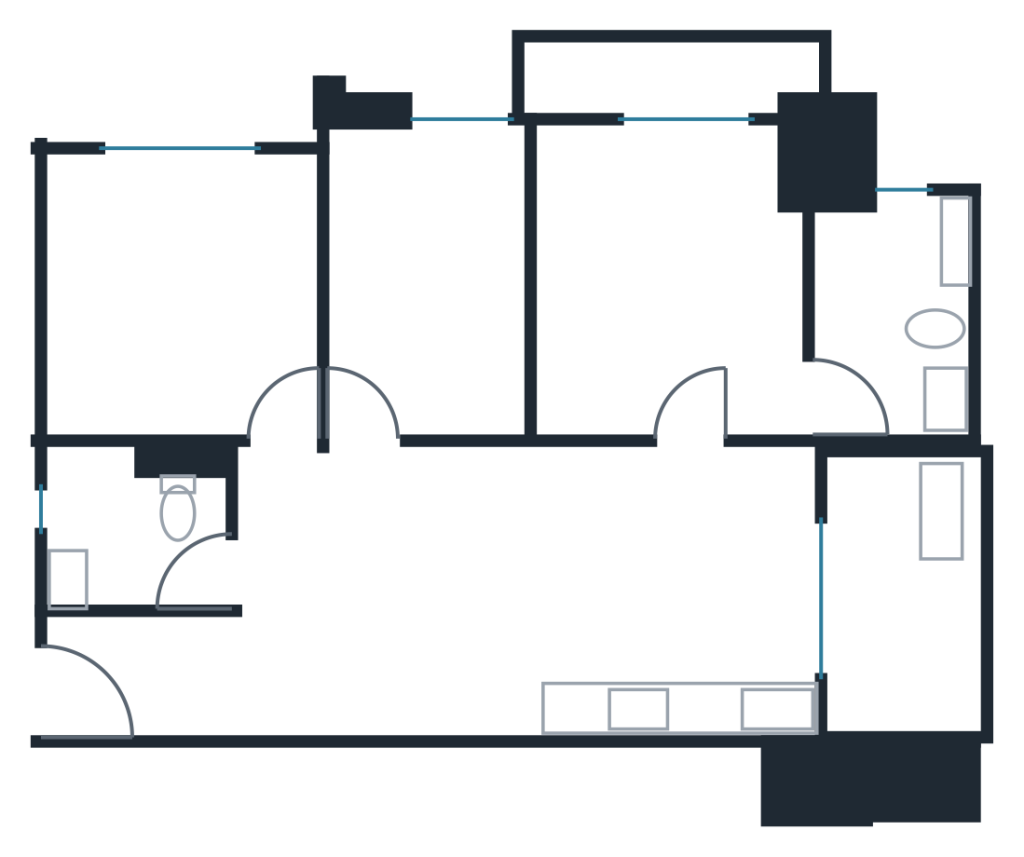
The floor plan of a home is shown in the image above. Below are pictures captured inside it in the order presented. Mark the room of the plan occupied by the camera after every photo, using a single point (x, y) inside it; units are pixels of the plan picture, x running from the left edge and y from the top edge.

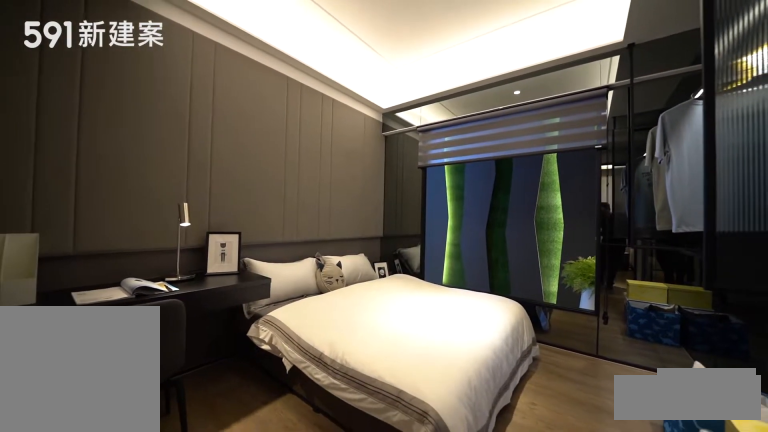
(175, 289)
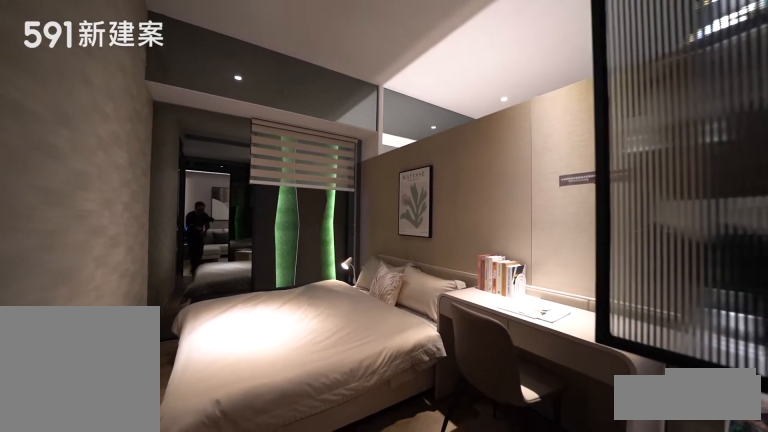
(433, 271)
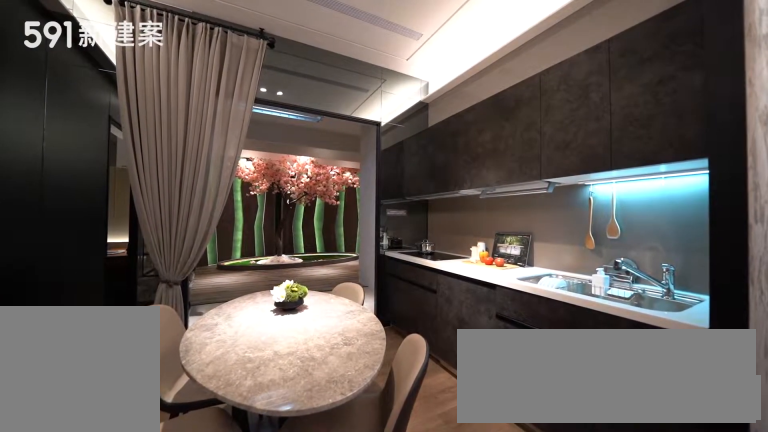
(681, 593)
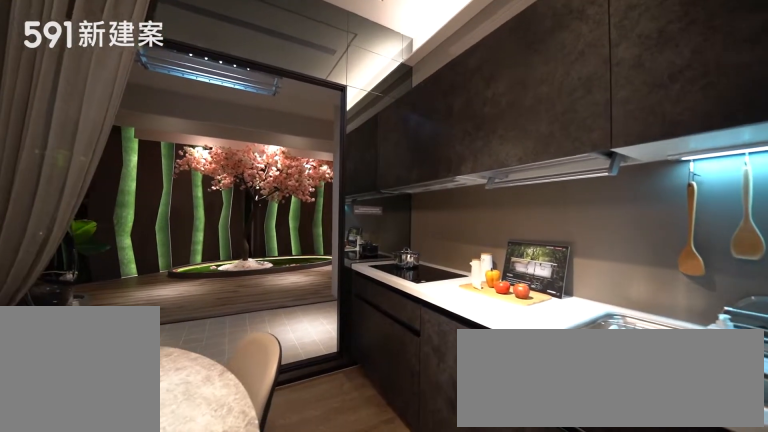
(681, 593)
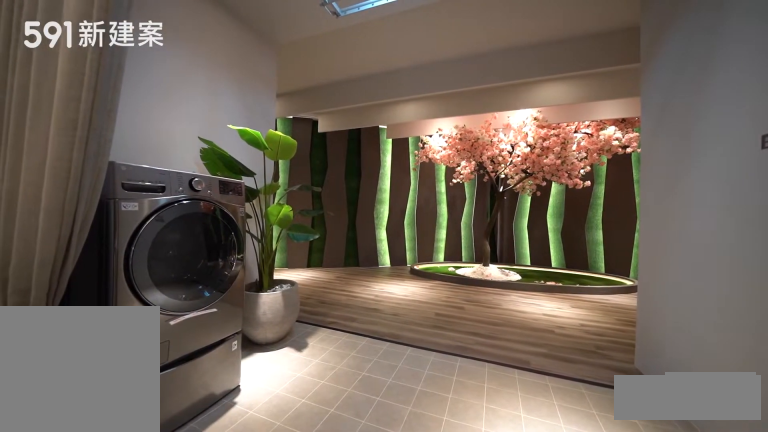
(906, 594)
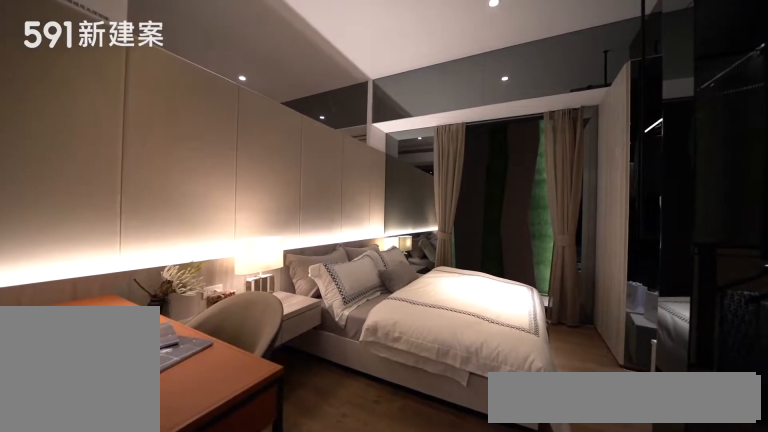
(674, 271)
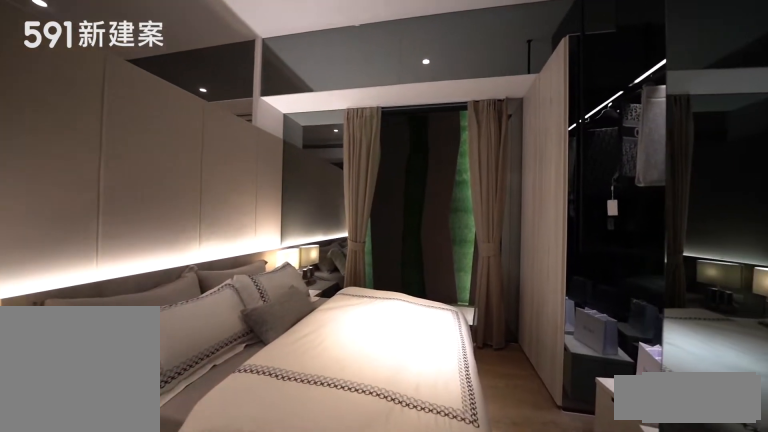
(674, 271)
